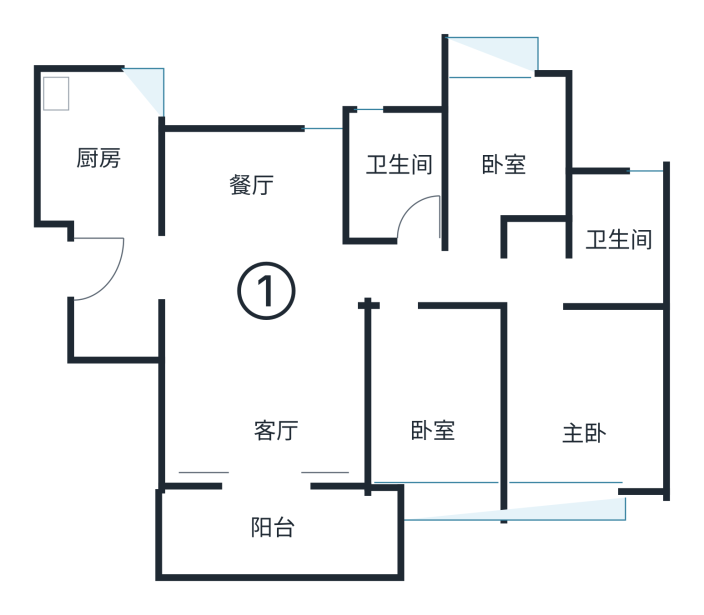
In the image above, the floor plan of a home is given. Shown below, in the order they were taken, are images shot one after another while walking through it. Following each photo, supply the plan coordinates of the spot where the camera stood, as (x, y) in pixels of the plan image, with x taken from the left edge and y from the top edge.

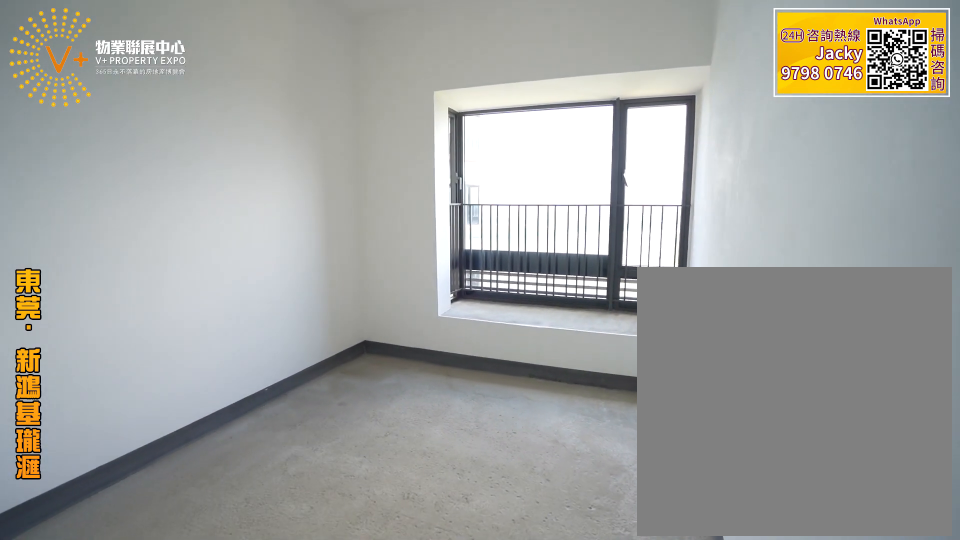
(535, 303)
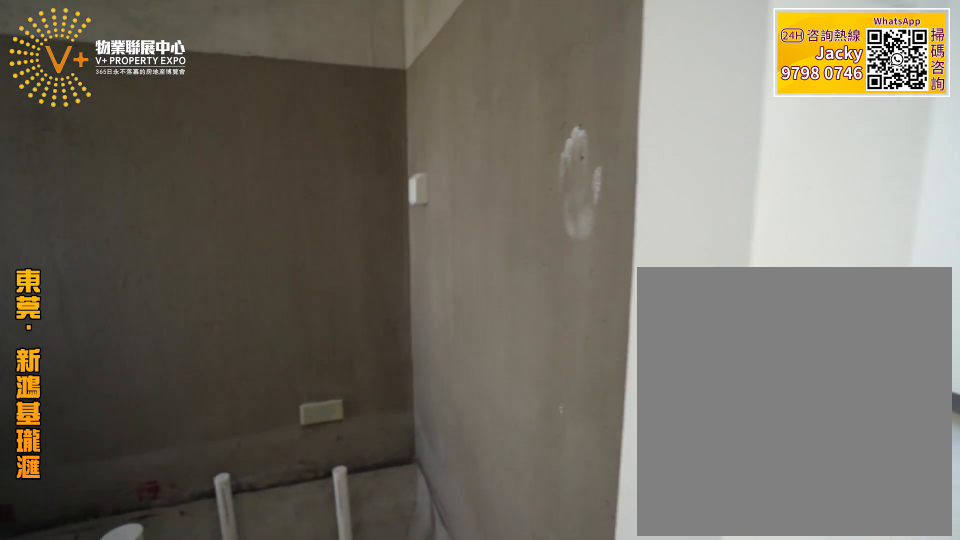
(560, 269)
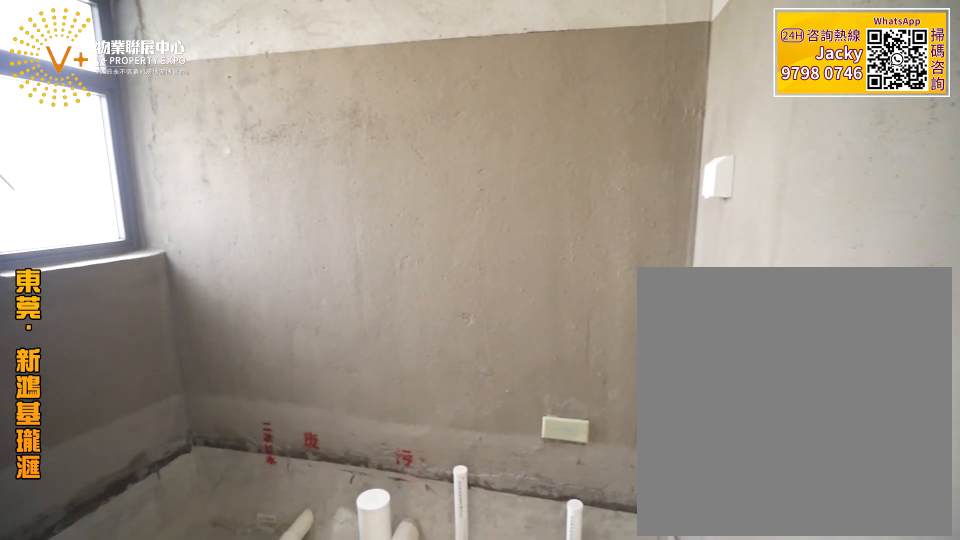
(574, 271)
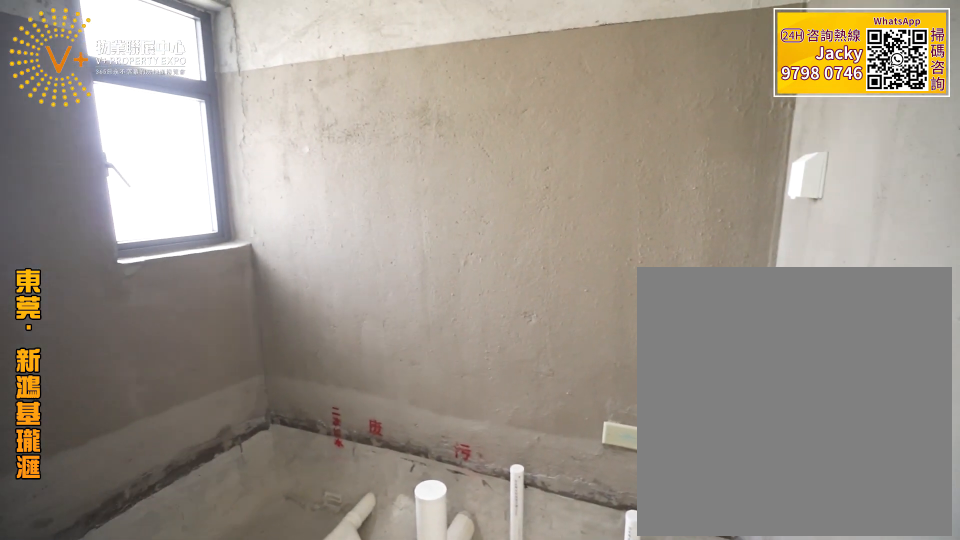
(580, 269)
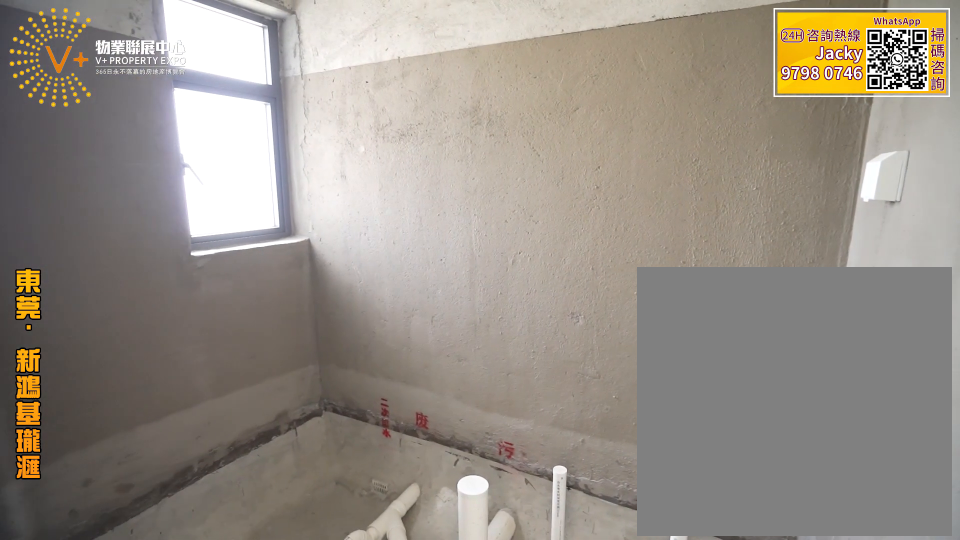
(584, 270)
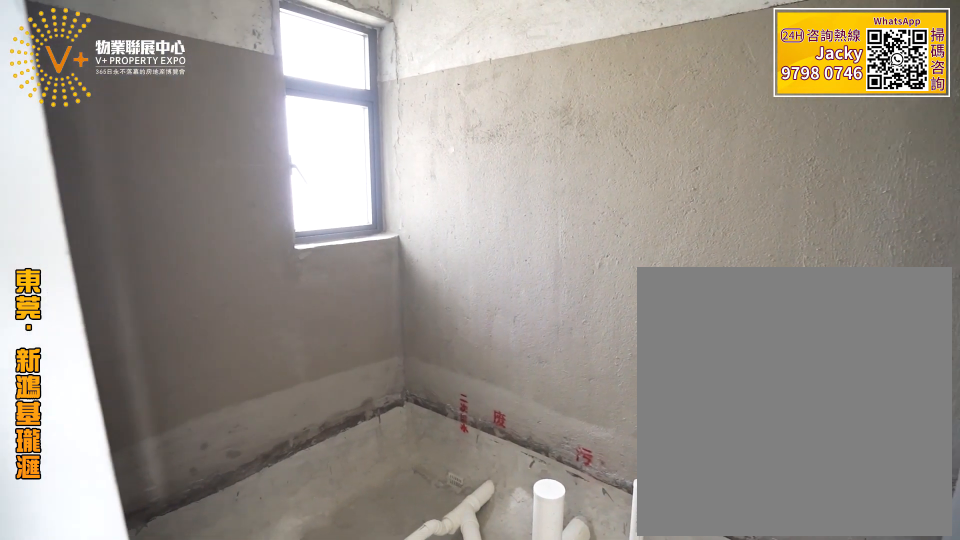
(588, 269)
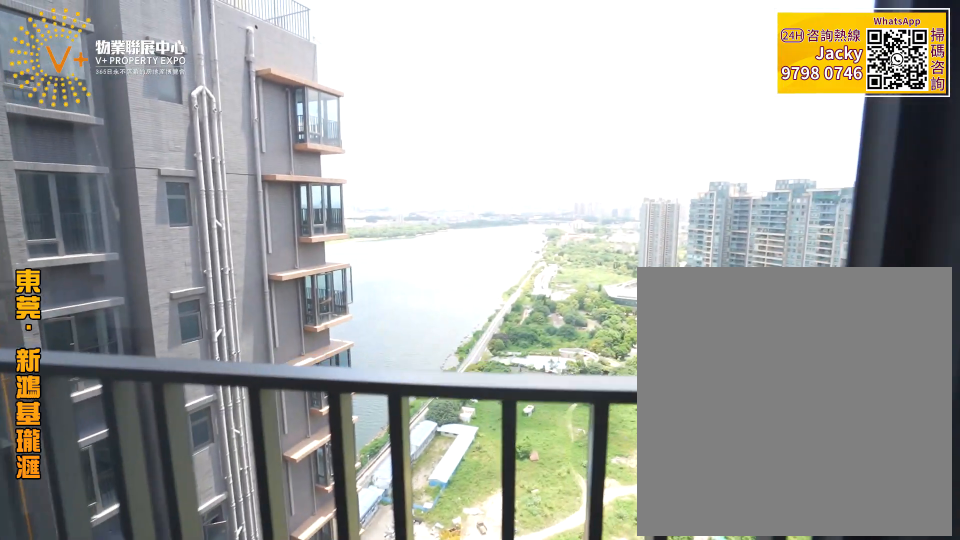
(577, 410)
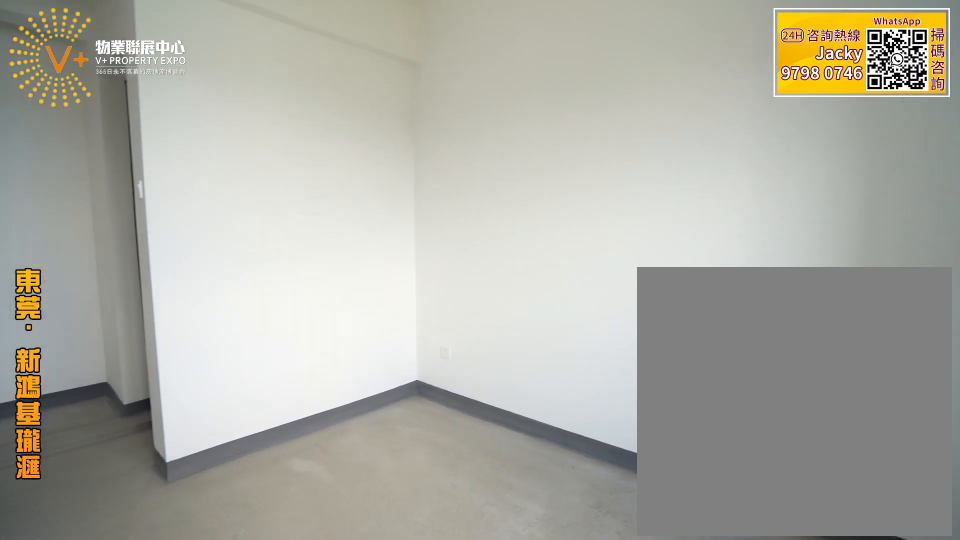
(576, 408)
